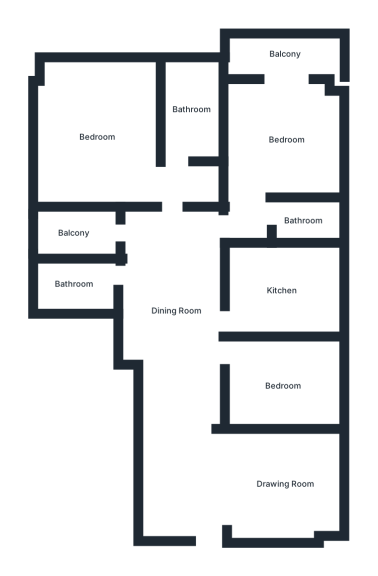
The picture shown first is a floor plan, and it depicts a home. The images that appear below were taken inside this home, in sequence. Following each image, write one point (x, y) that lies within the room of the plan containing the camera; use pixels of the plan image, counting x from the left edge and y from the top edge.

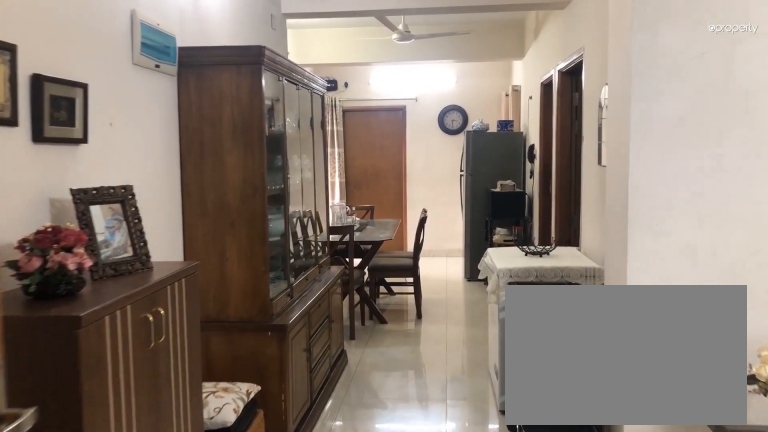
(183, 465)
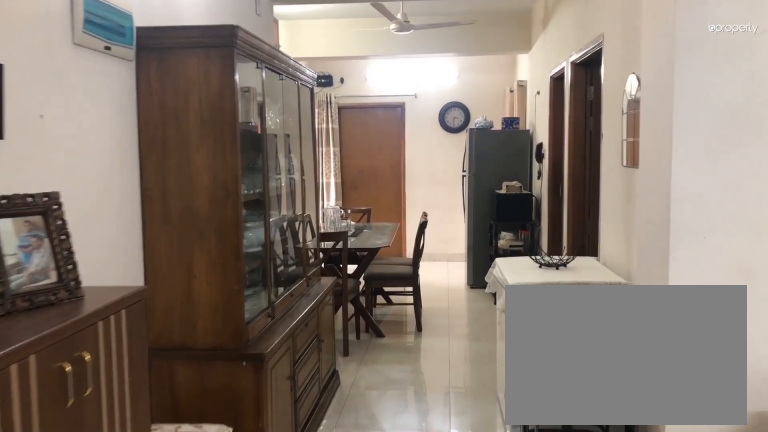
(183, 465)
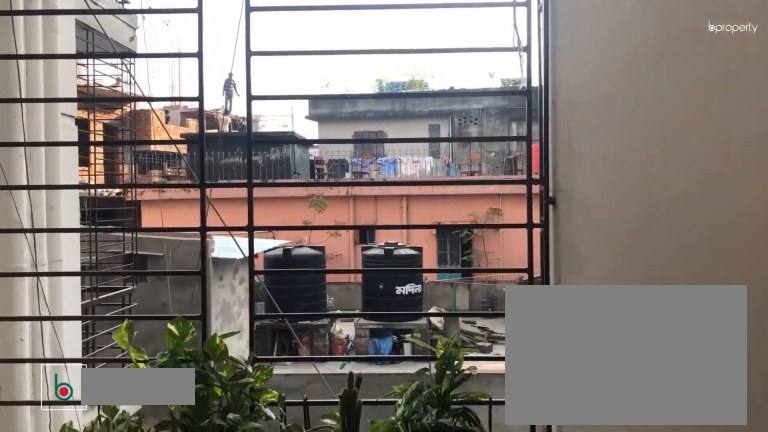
(74, 233)
